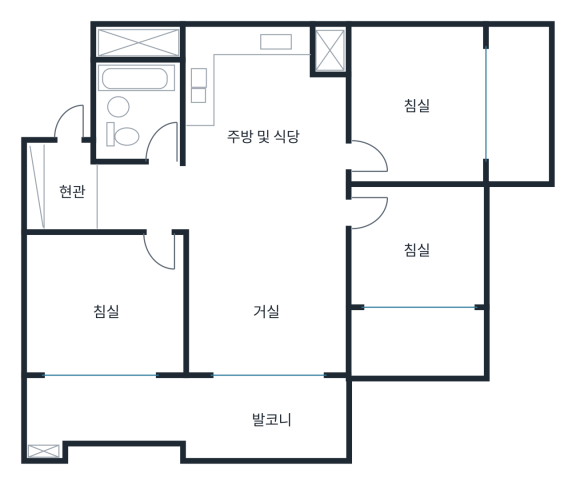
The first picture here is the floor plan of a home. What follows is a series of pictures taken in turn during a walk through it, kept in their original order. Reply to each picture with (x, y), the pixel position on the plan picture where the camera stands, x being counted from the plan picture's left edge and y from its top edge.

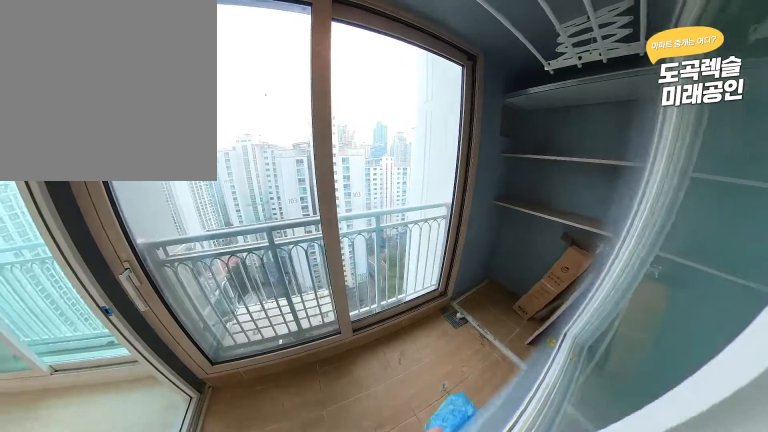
(130, 385)
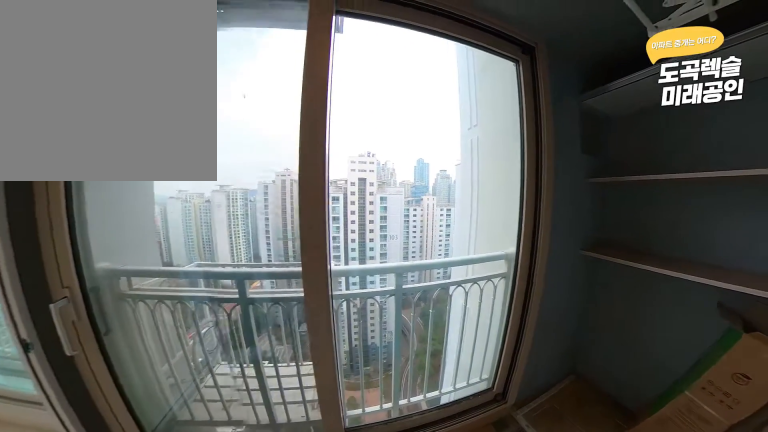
(130, 391)
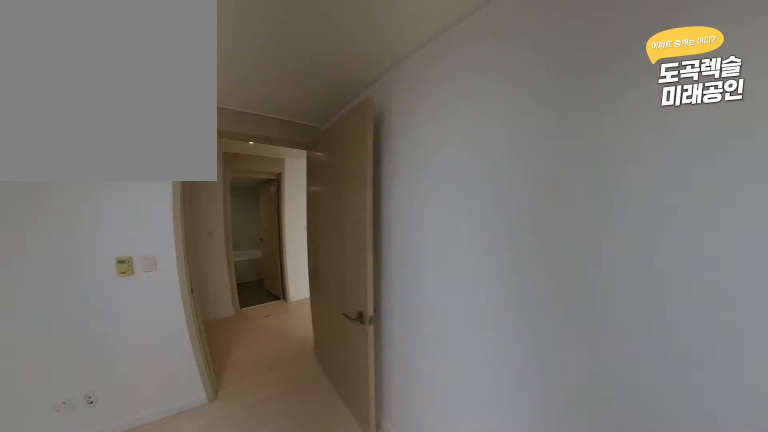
(136, 319)
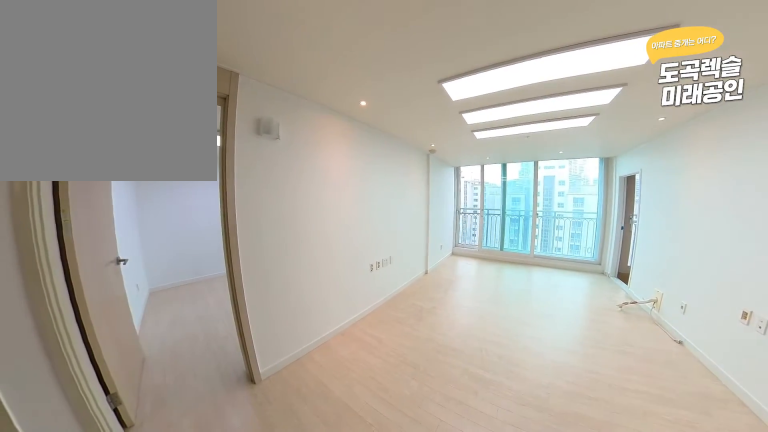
(250, 207)
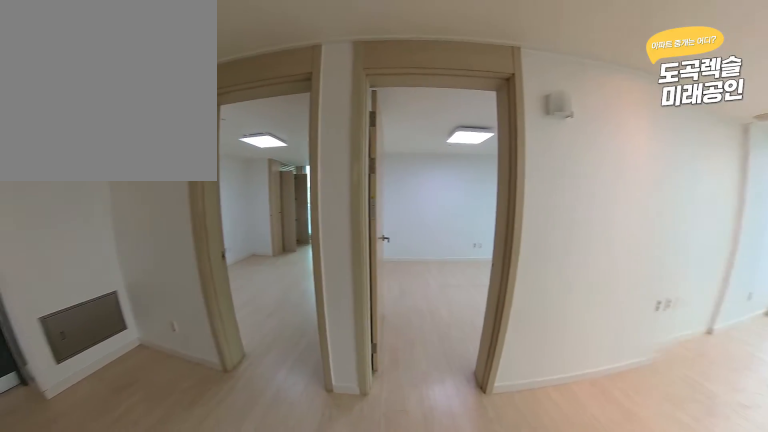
(250, 207)
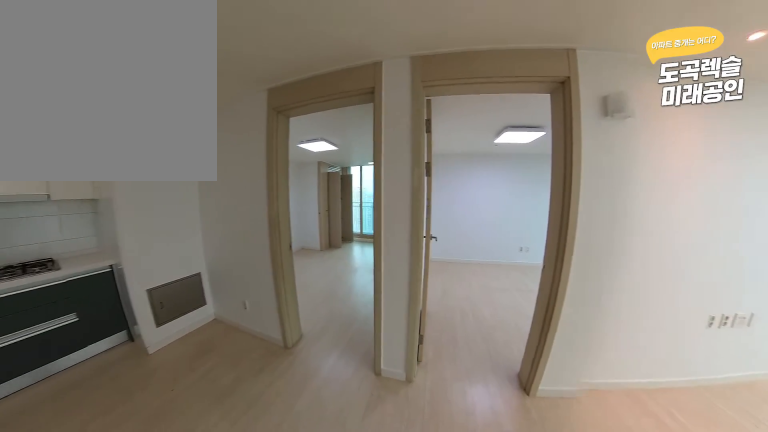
(250, 207)
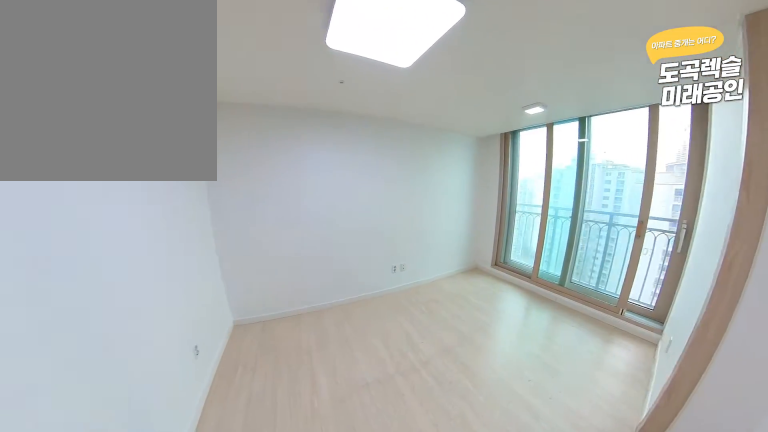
(317, 221)
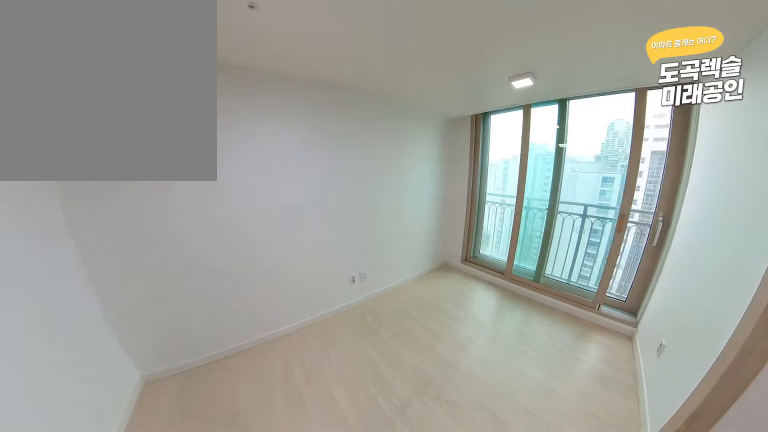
(345, 227)
